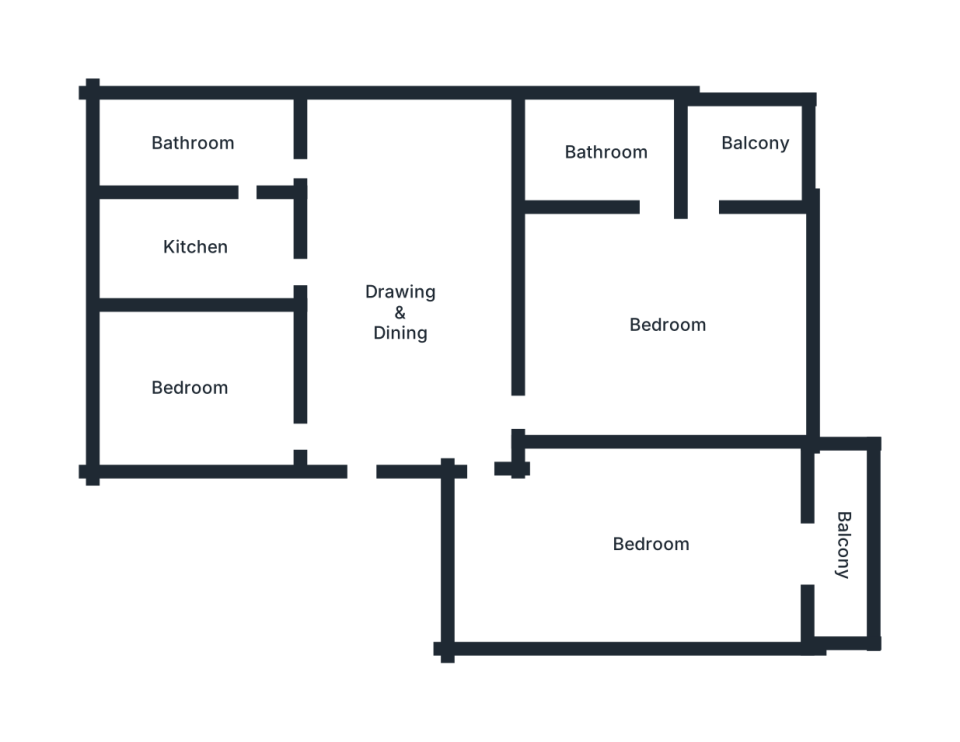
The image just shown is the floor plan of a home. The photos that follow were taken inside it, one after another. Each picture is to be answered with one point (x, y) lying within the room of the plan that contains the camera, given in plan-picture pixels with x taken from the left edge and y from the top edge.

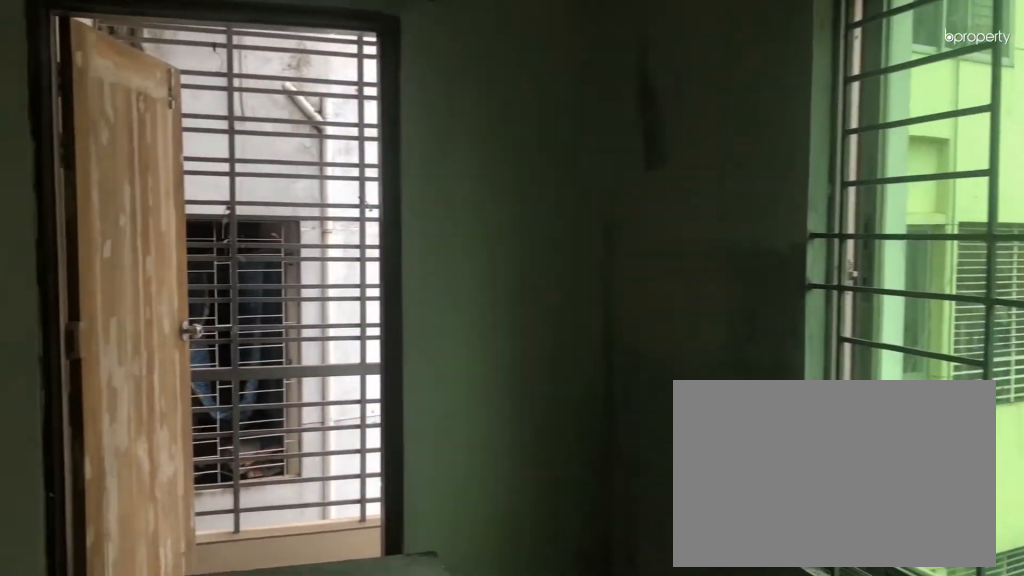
(671, 323)
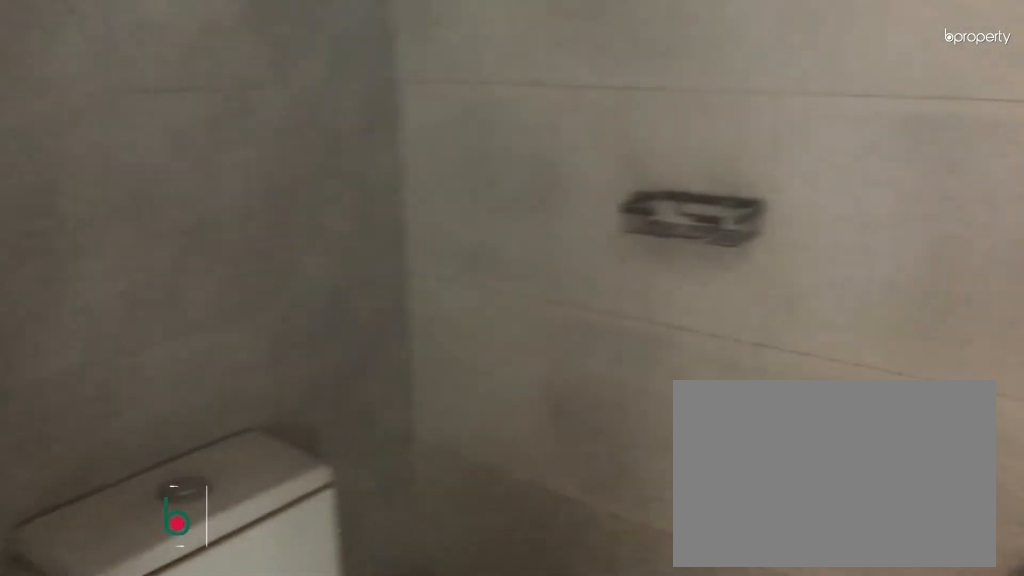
(626, 150)
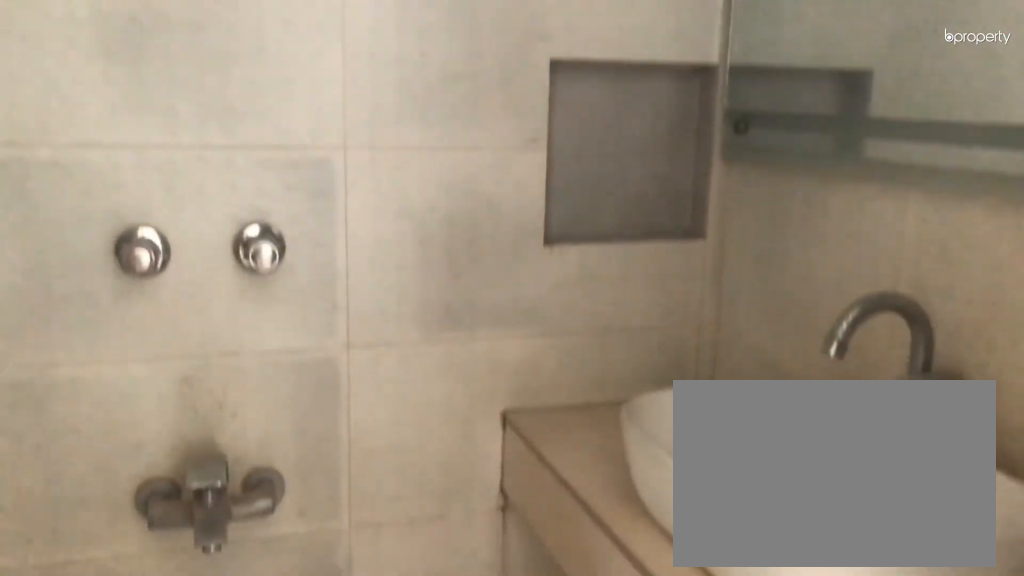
(626, 150)
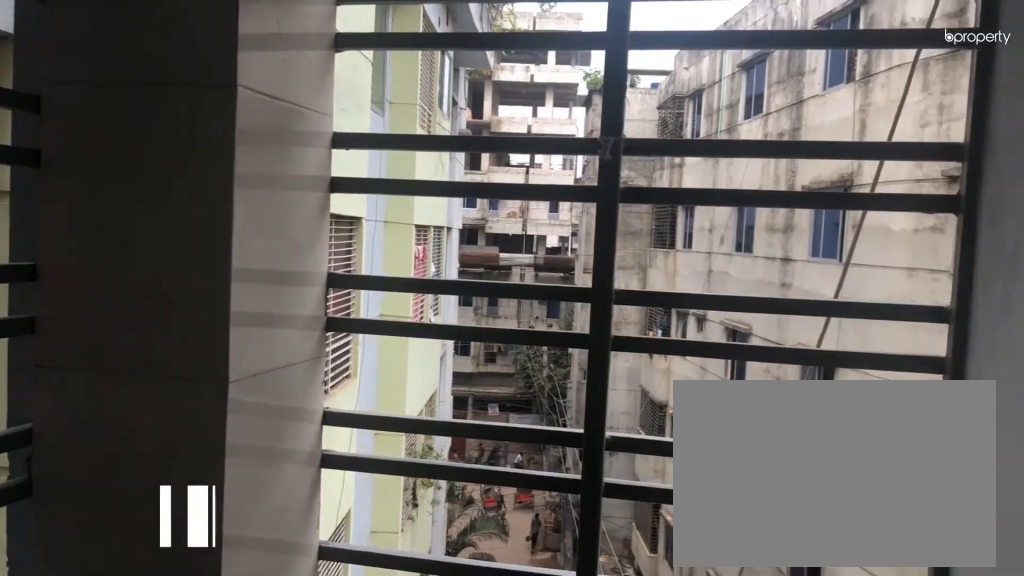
(751, 155)
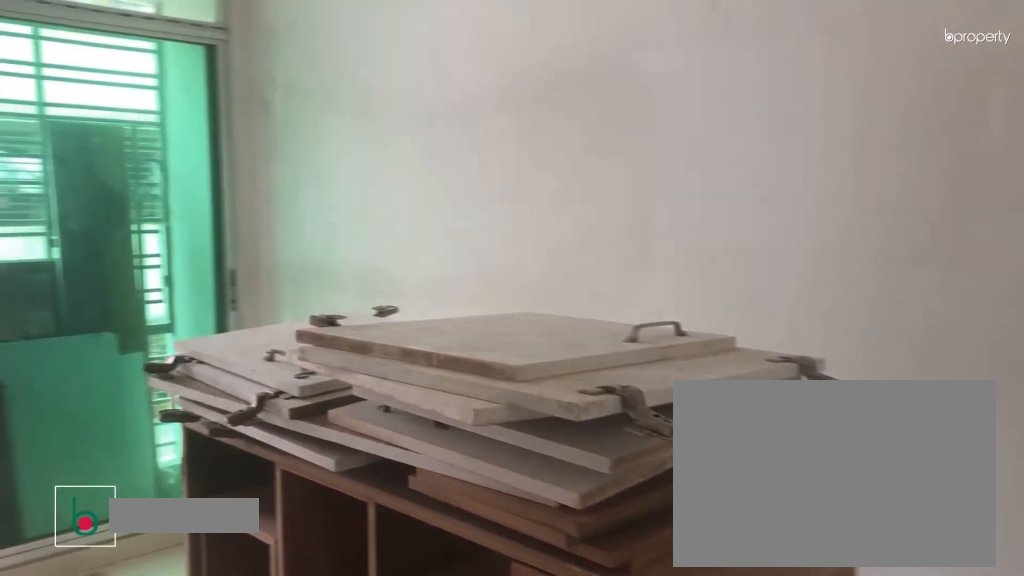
(651, 563)
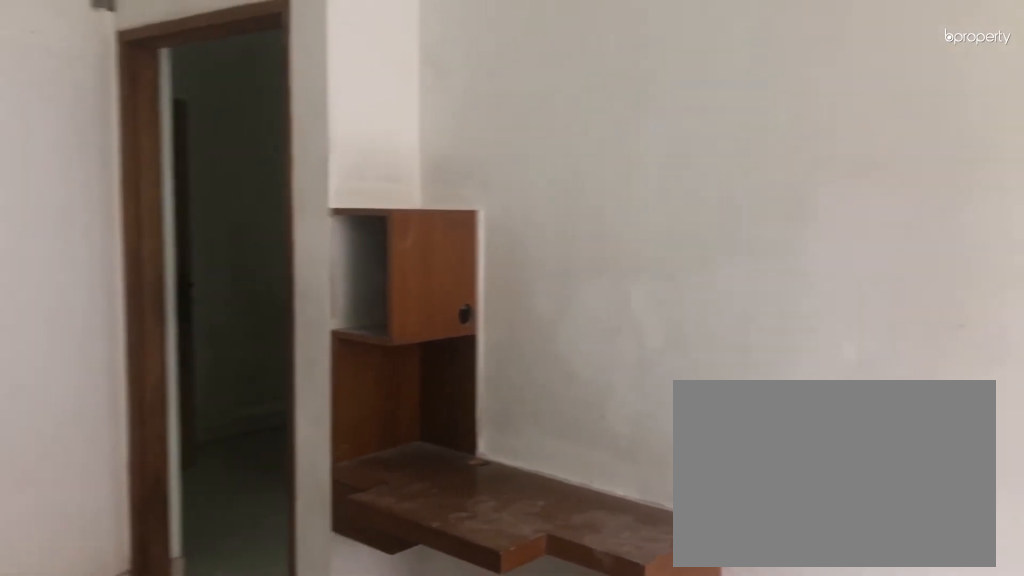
(651, 564)
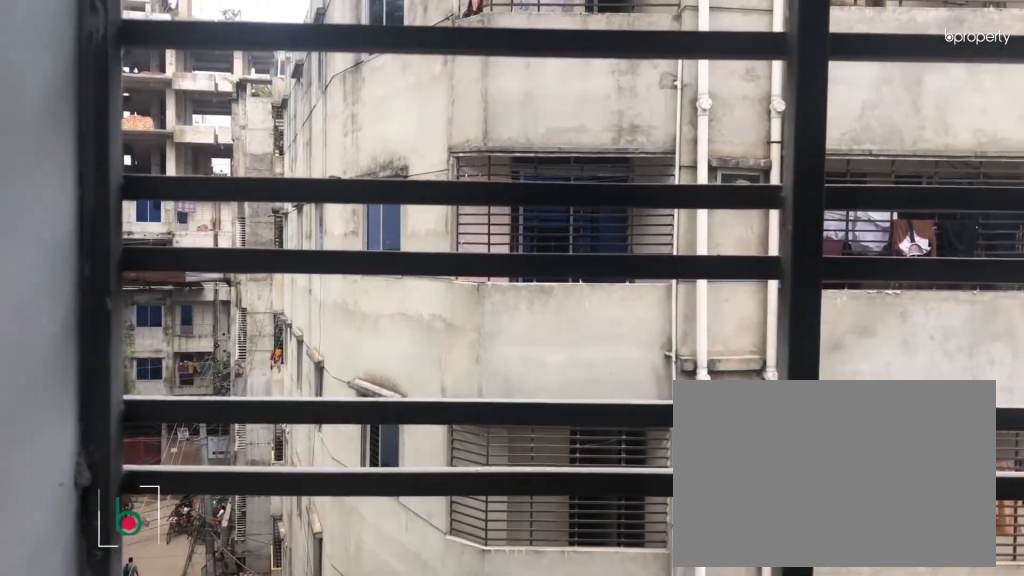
(847, 553)
